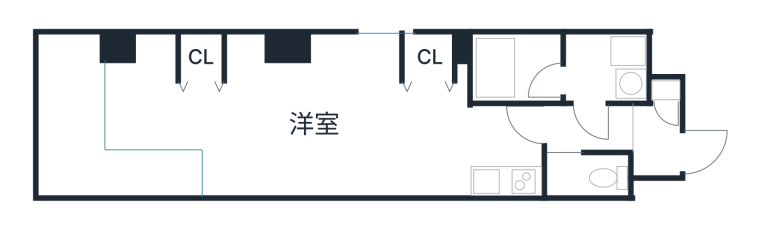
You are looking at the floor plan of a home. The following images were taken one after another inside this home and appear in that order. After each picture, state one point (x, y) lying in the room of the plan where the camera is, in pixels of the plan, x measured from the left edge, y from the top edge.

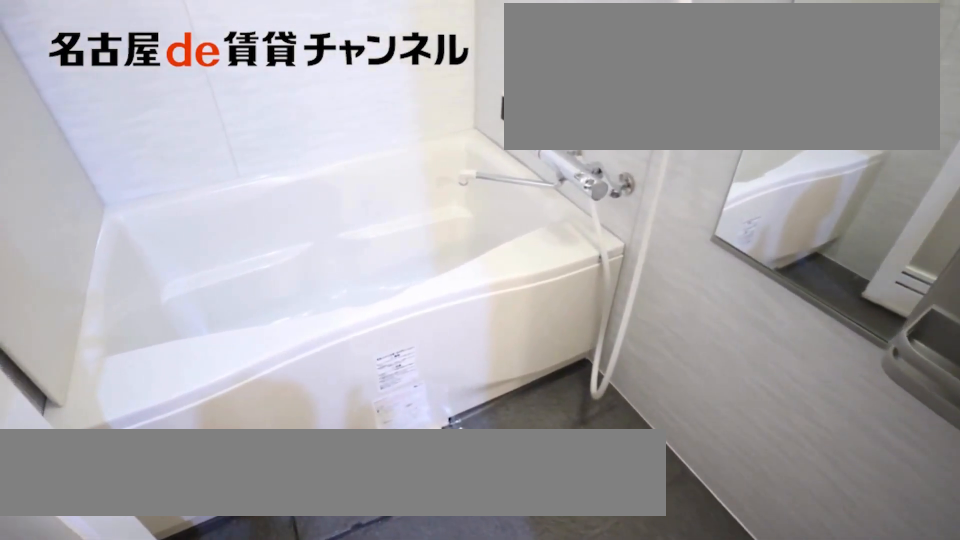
(517, 69)
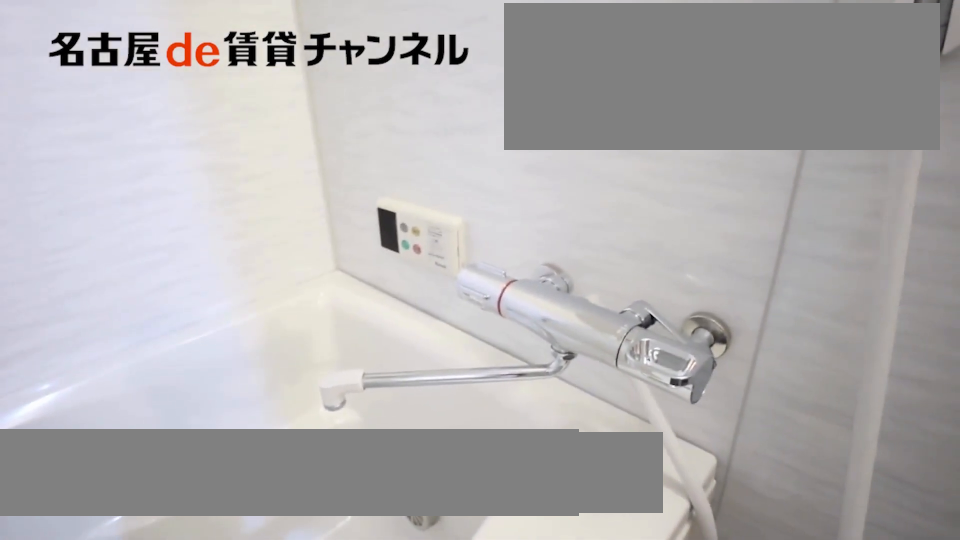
(517, 69)
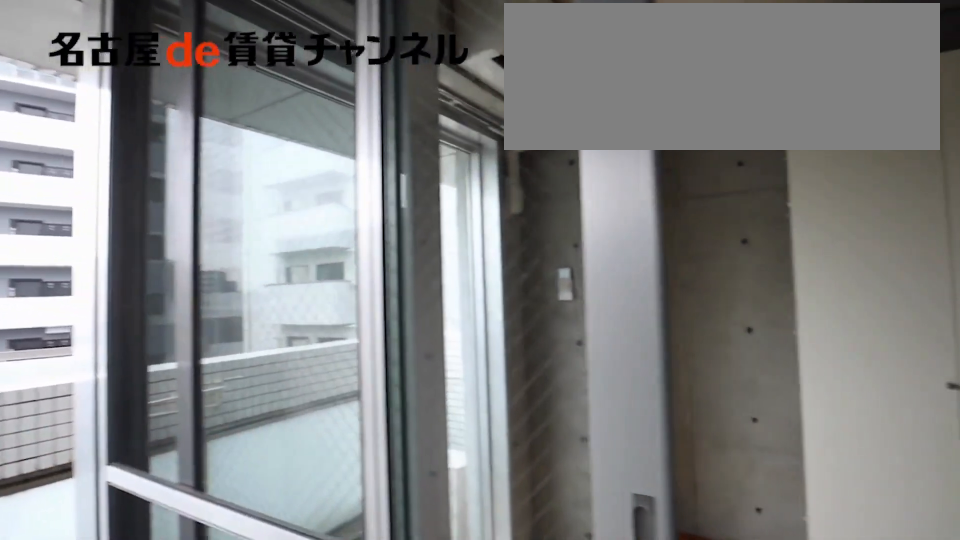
(101, 135)
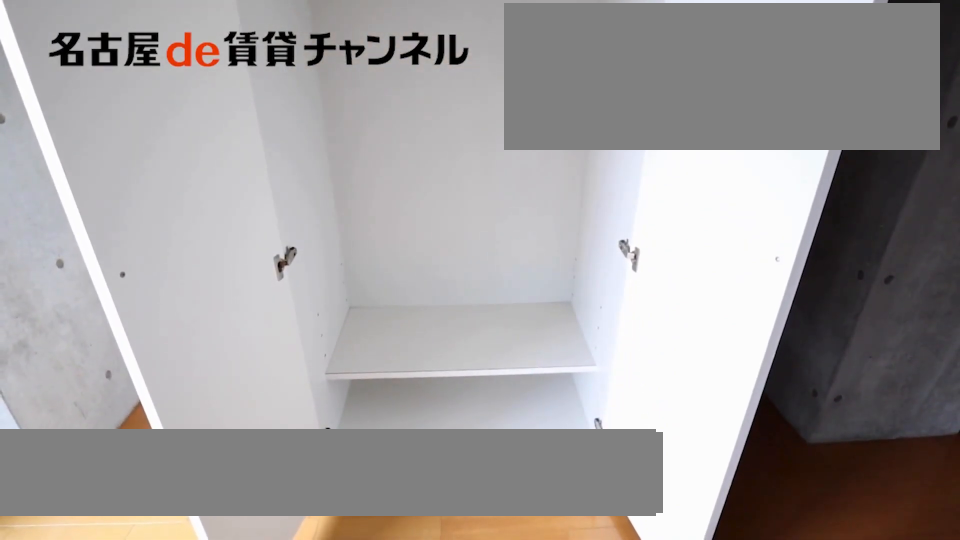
(198, 57)
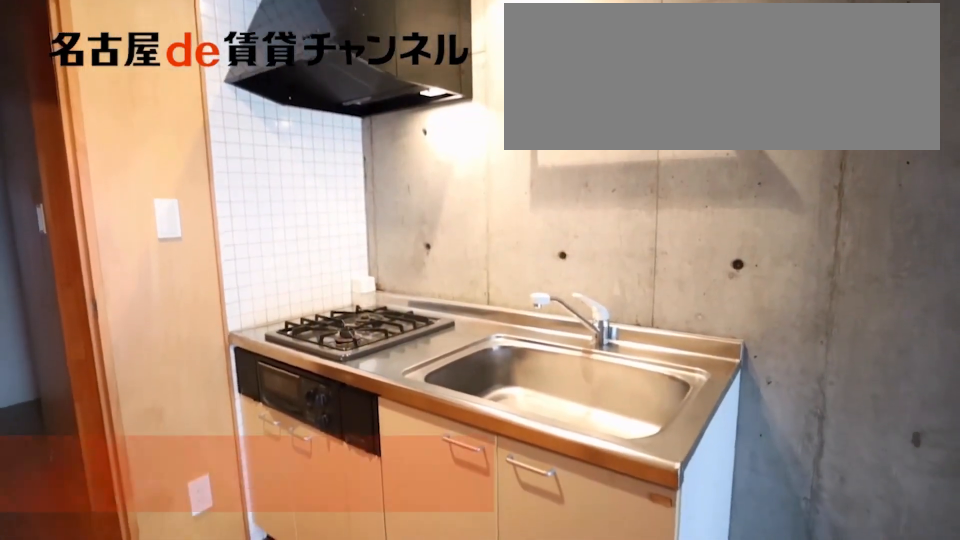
(507, 178)
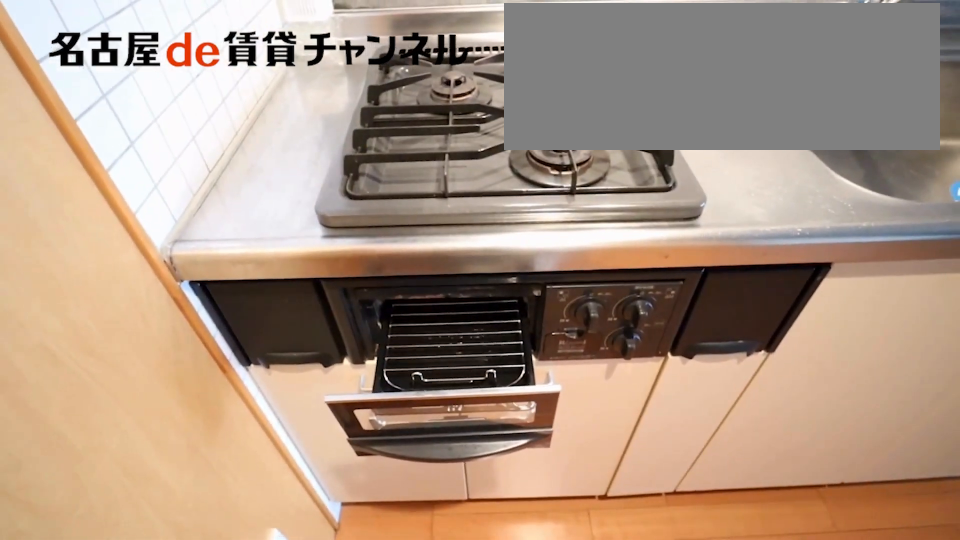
(507, 178)
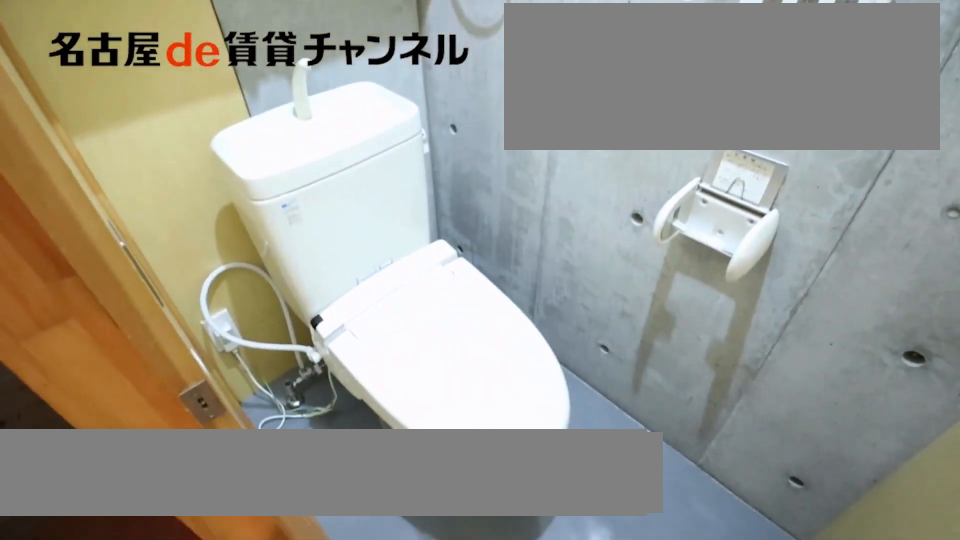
(588, 176)
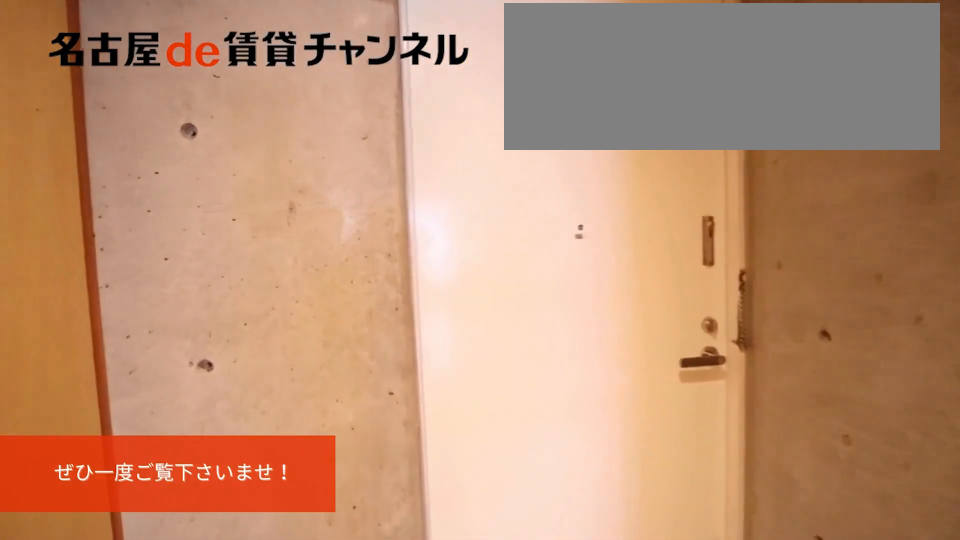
(657, 141)
